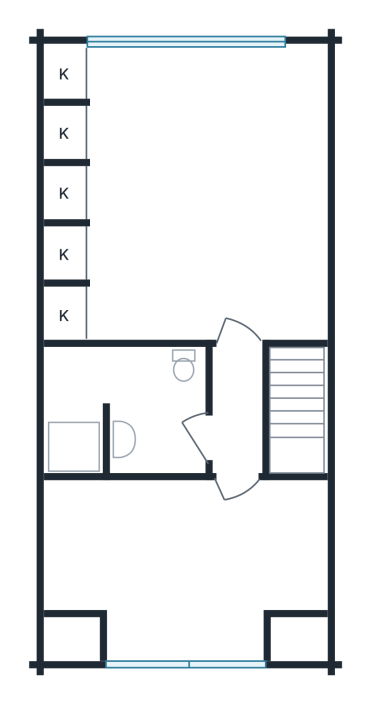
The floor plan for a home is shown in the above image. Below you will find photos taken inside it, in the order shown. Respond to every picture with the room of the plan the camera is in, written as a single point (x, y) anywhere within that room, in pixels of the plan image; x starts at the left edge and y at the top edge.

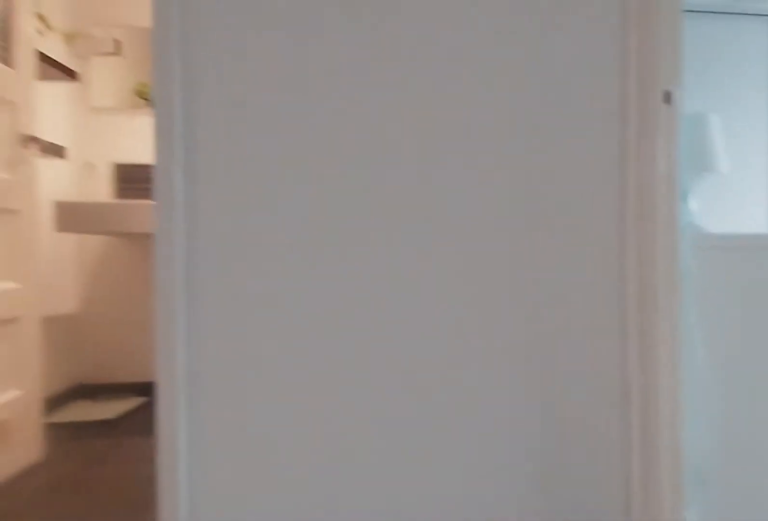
(245, 413)
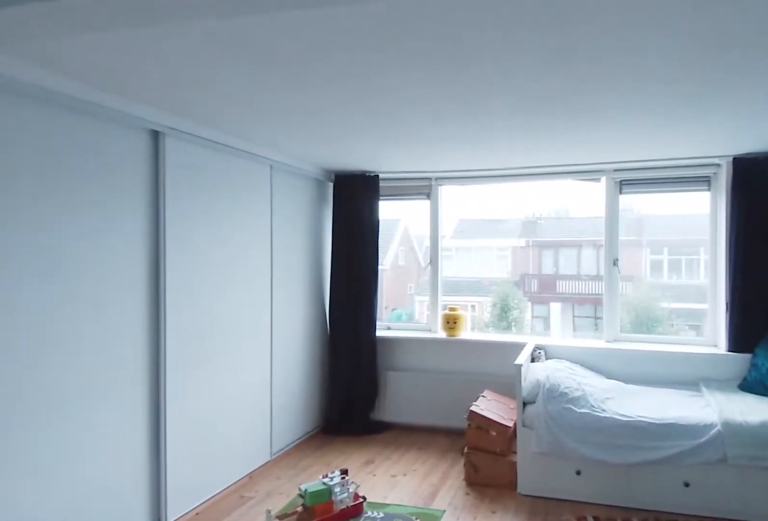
(191, 126)
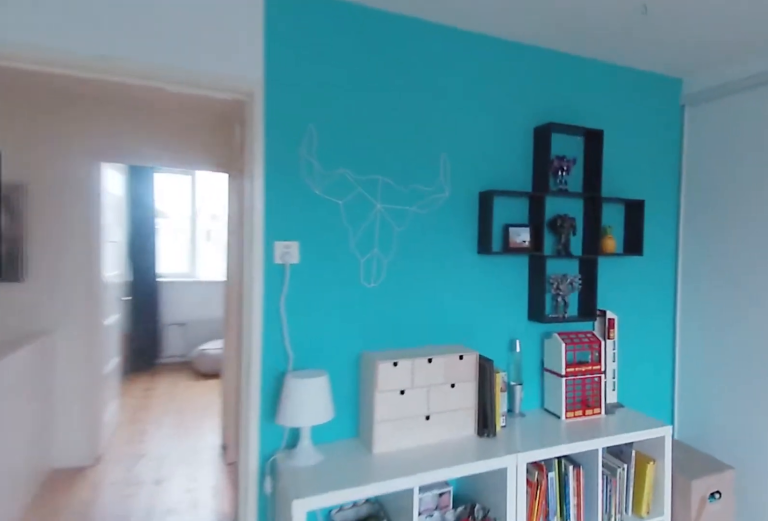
(191, 126)
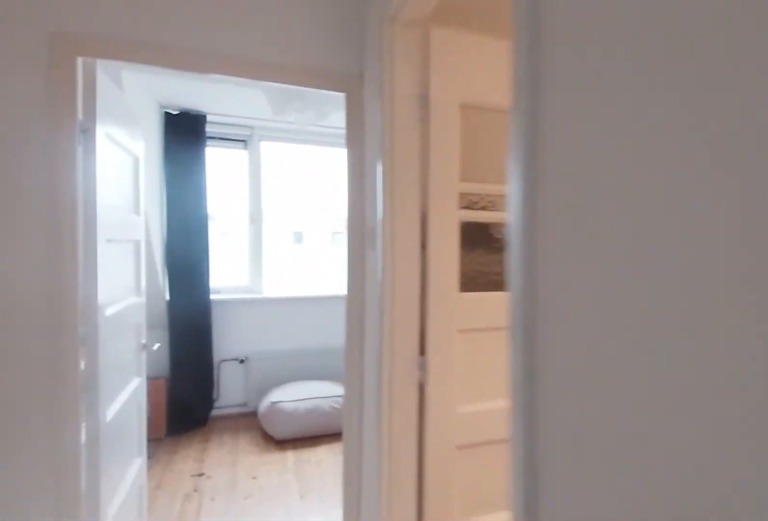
(245, 413)
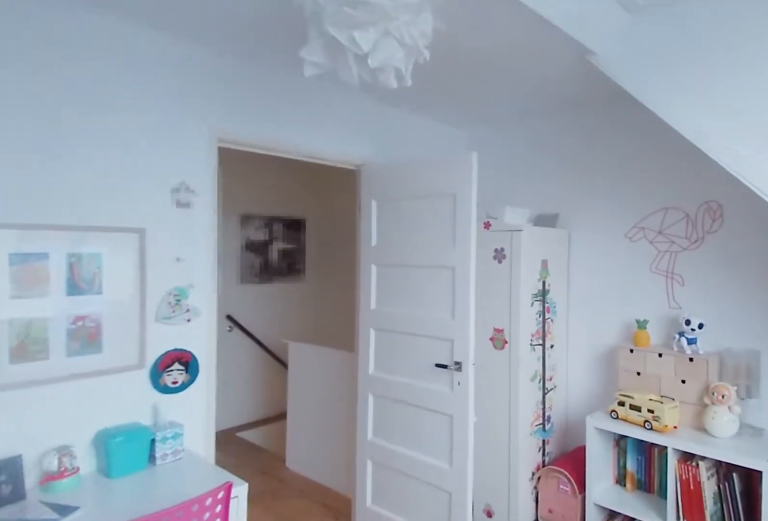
(186, 561)
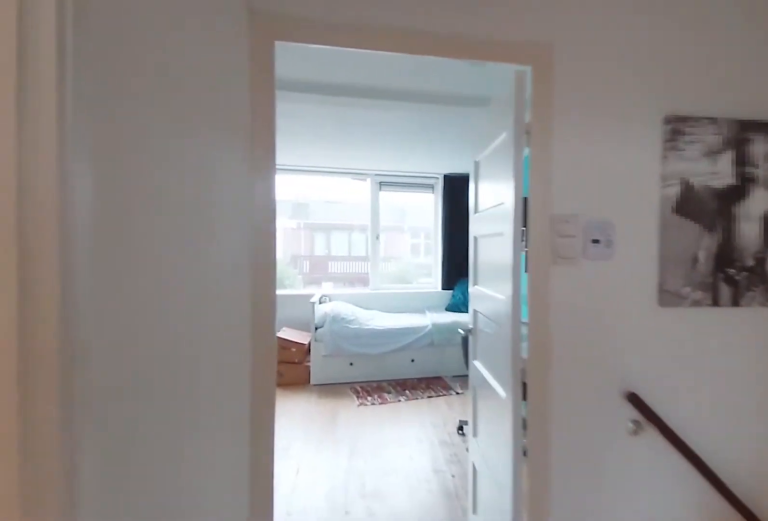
(245, 413)
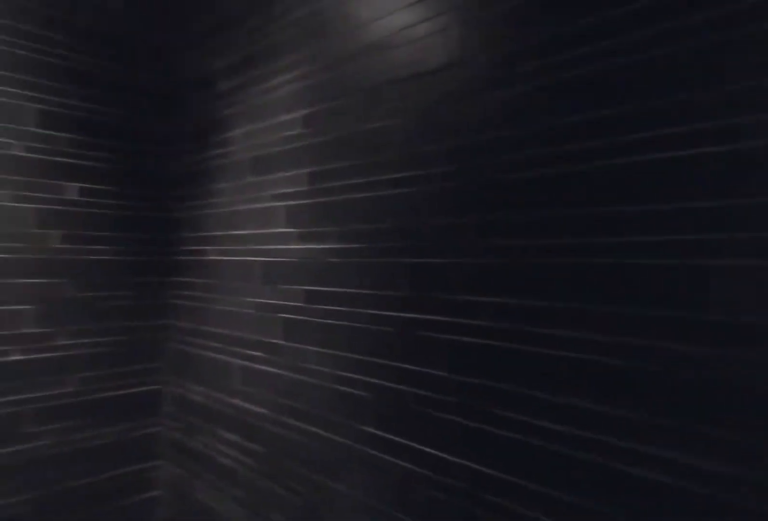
(98, 422)
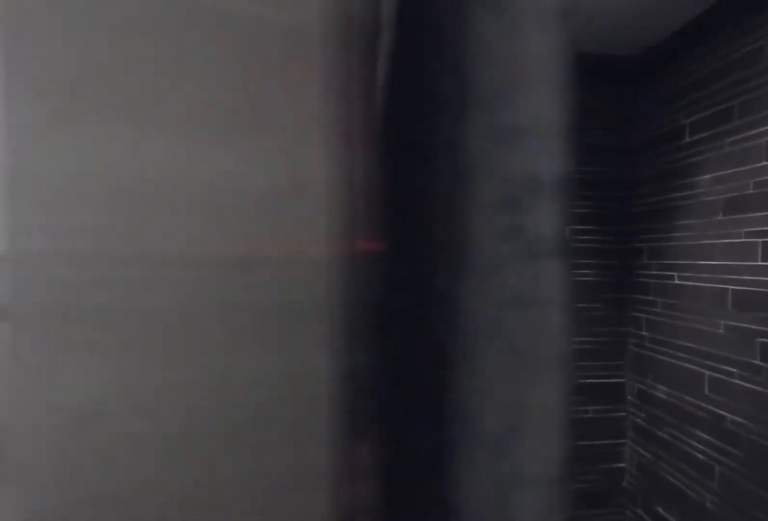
(98, 422)
